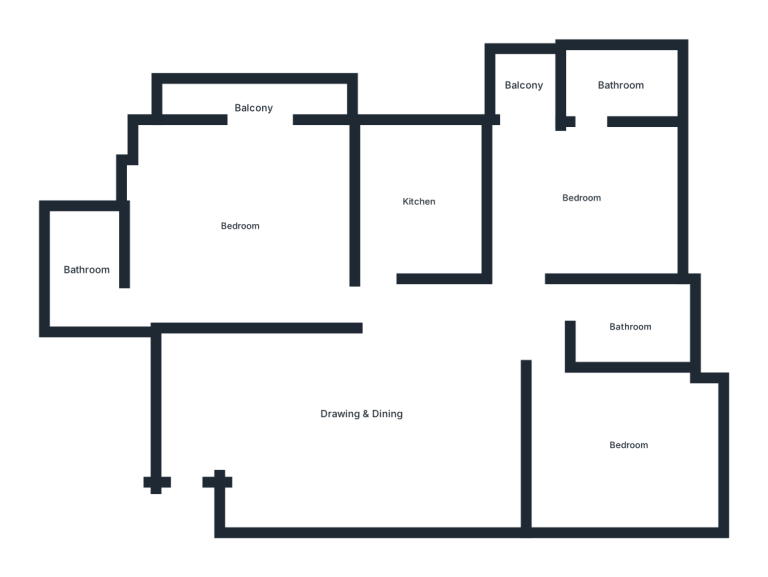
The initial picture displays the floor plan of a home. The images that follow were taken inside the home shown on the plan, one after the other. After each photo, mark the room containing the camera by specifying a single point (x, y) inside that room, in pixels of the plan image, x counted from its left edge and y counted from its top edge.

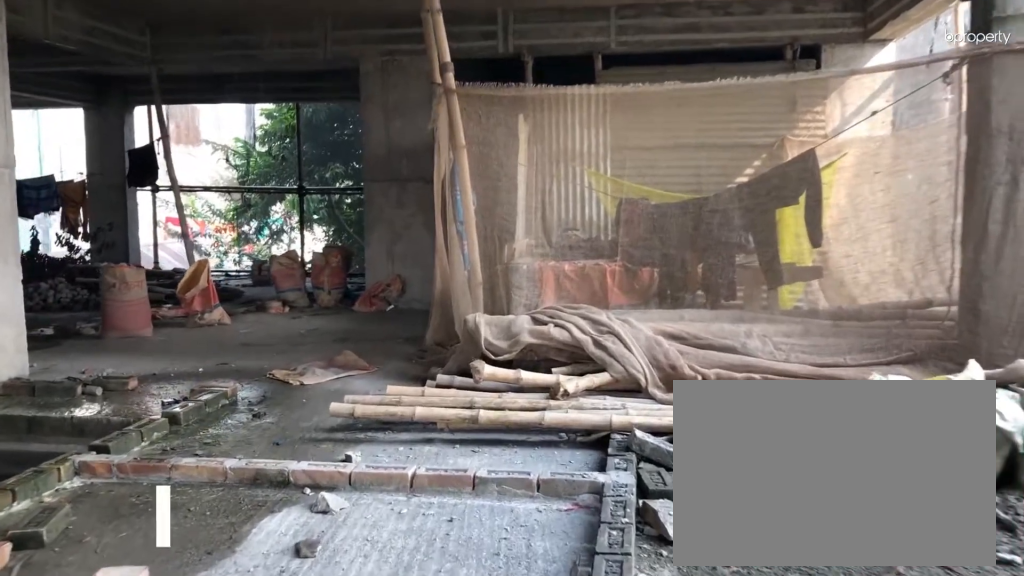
(85, 268)
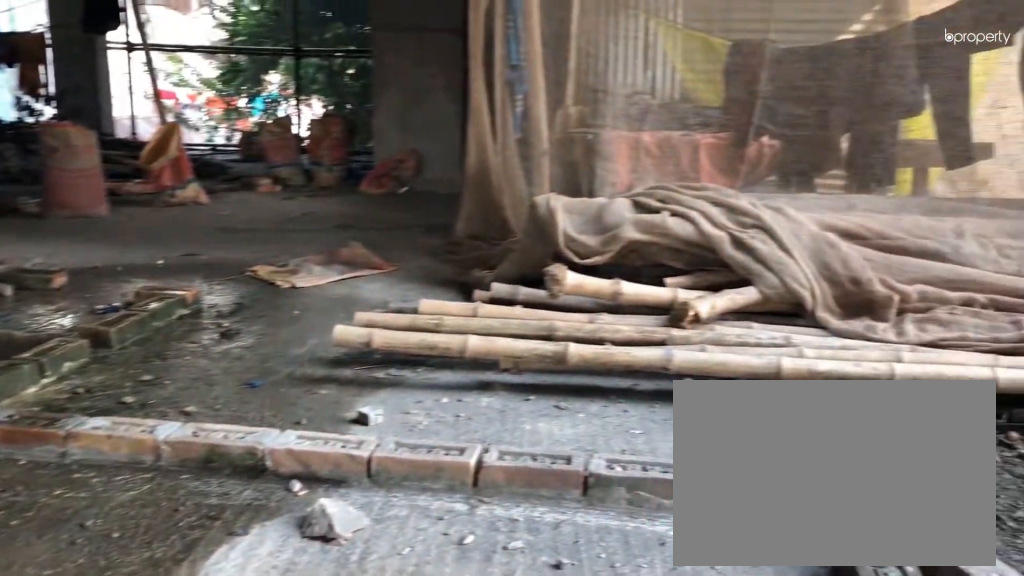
(86, 270)
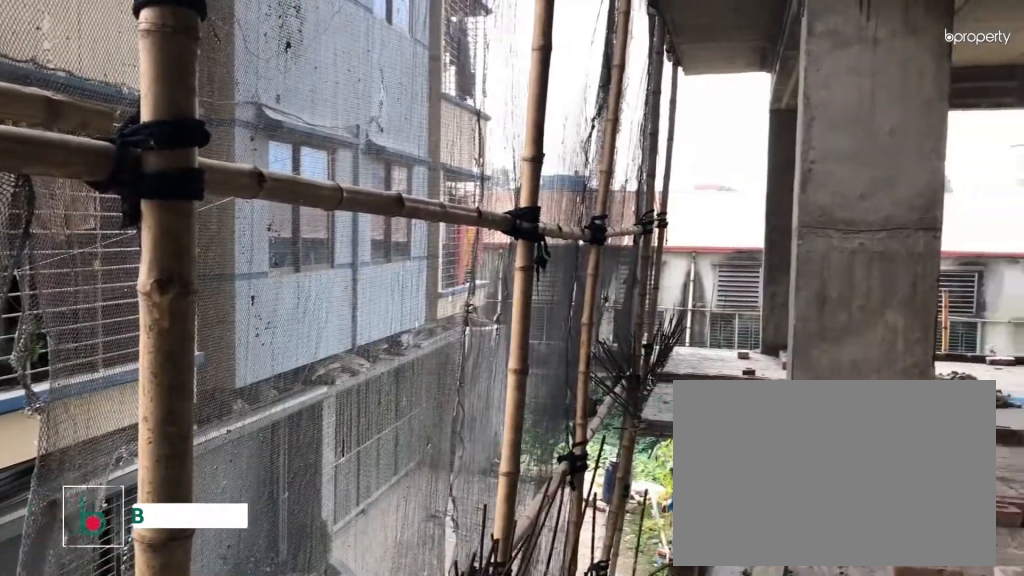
(254, 108)
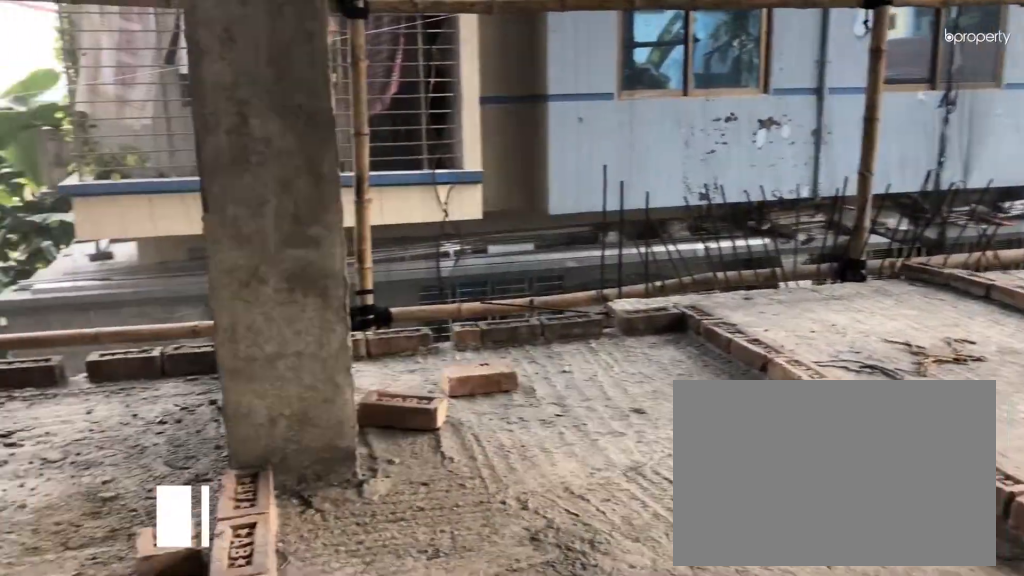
(419, 204)
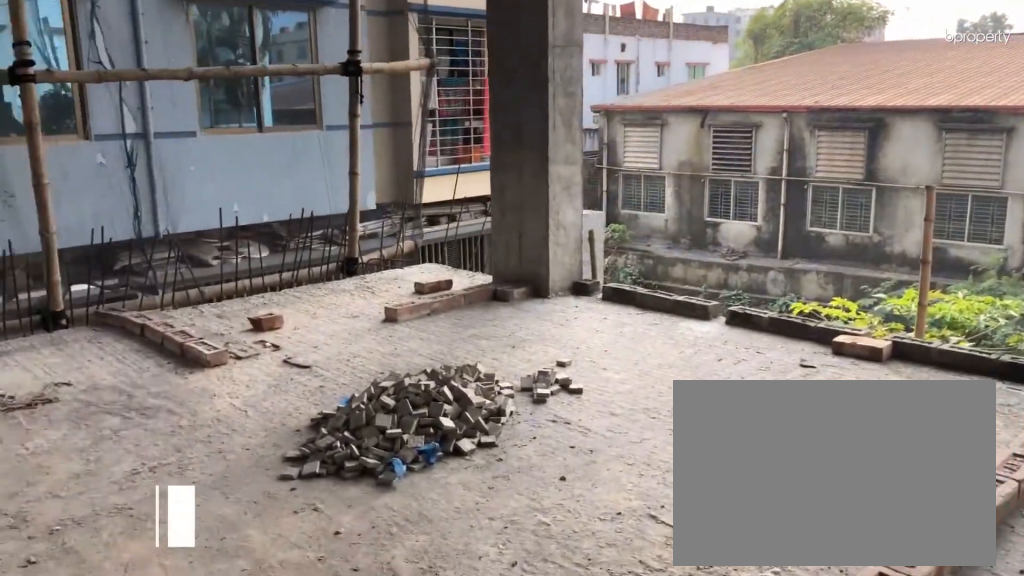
(581, 199)
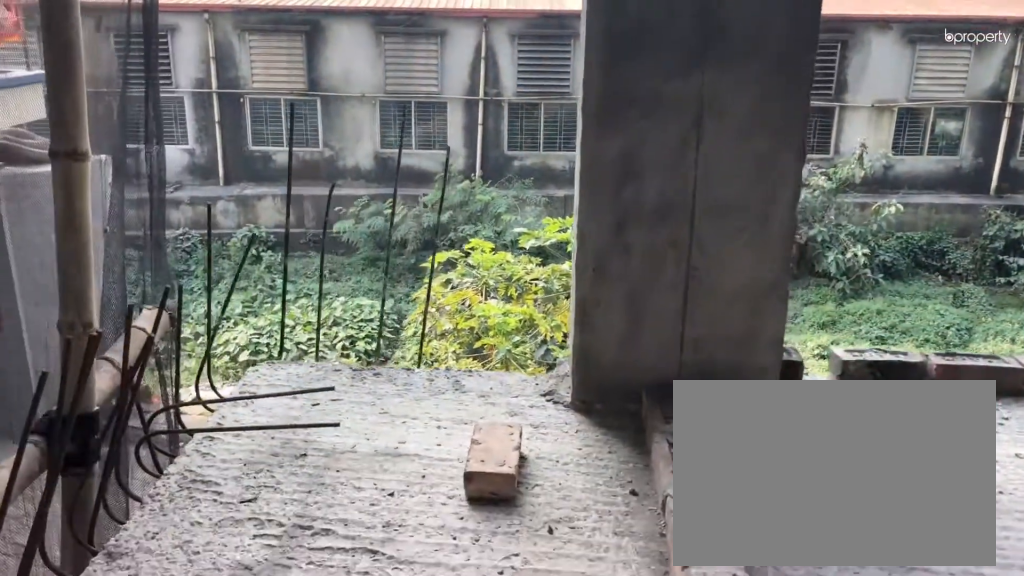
(623, 85)
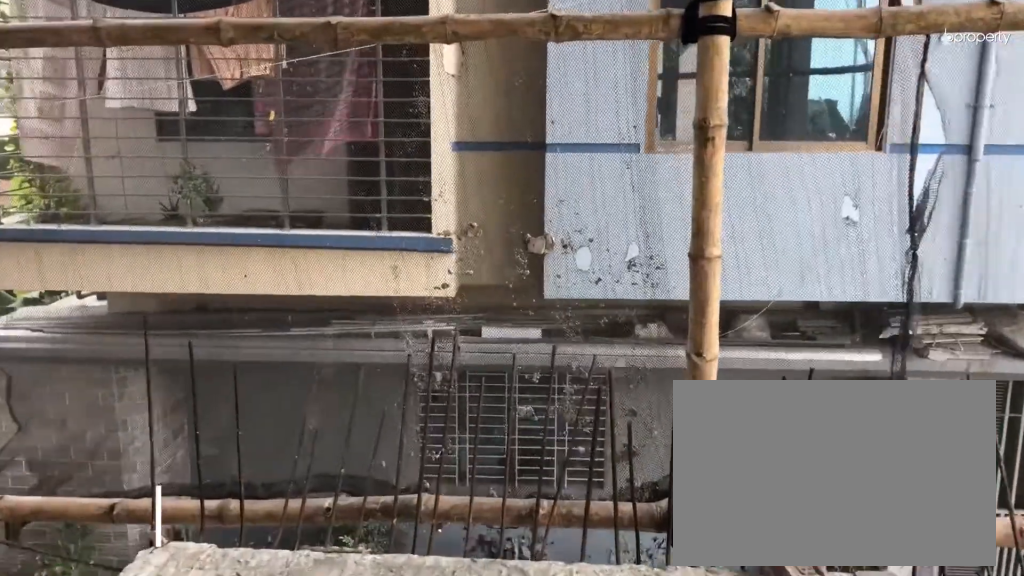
(526, 86)
